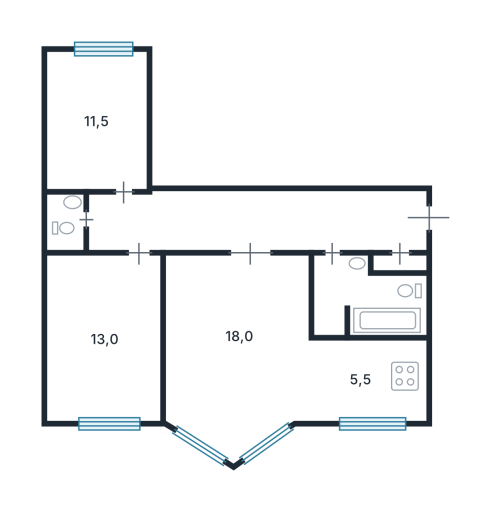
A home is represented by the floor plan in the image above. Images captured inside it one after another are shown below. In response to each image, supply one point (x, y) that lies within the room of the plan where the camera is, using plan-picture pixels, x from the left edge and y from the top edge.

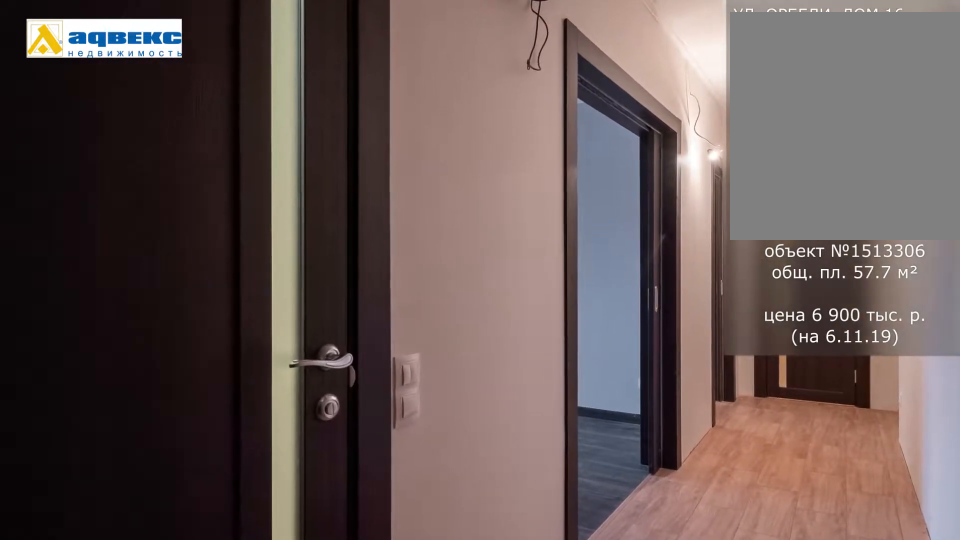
(242, 229)
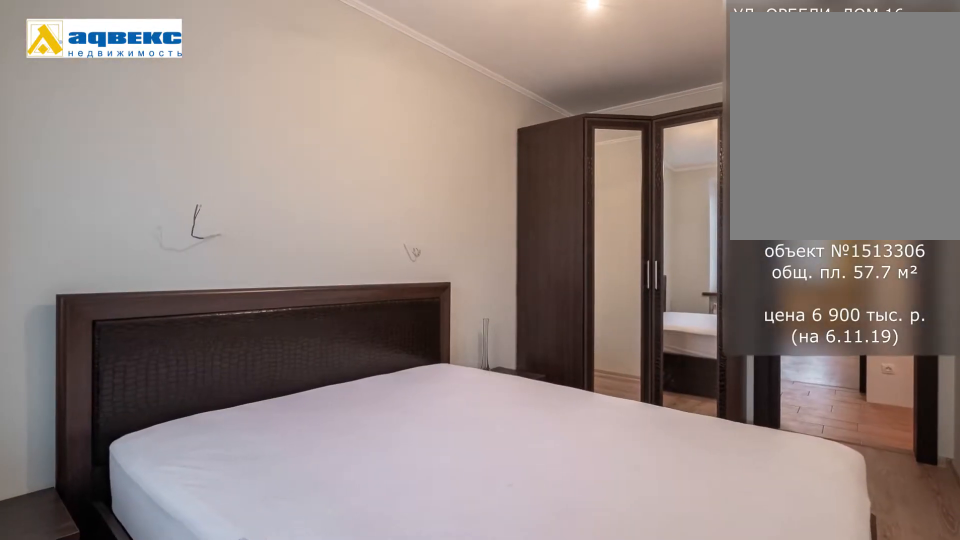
(115, 341)
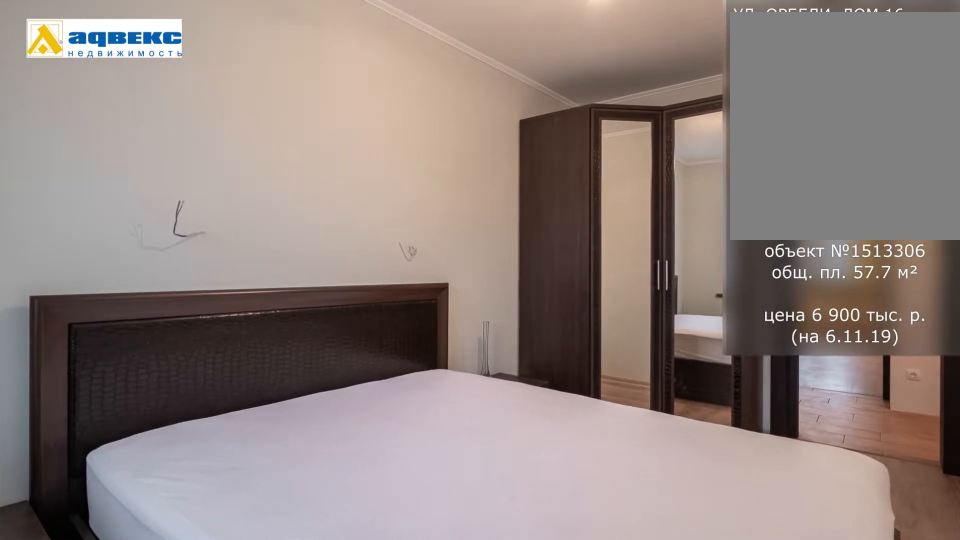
(115, 341)
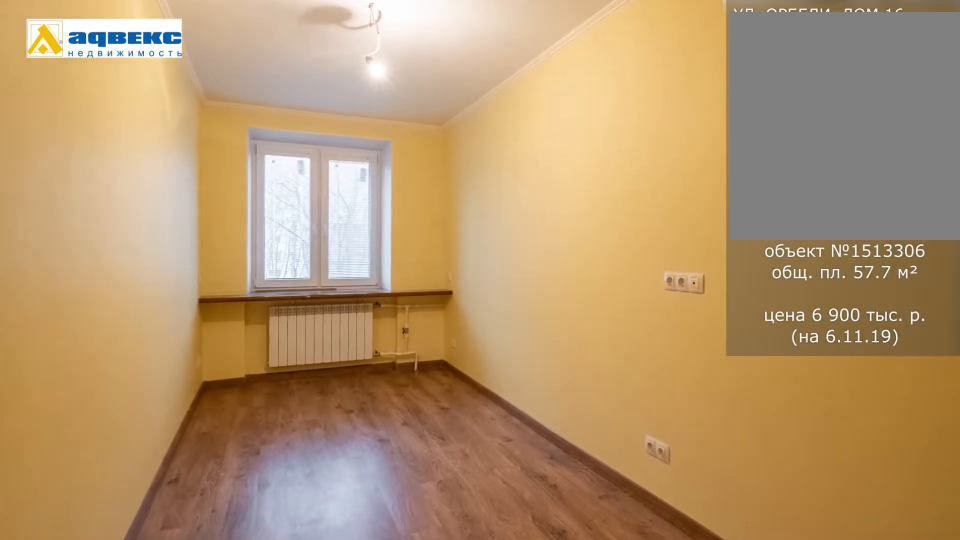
(97, 122)
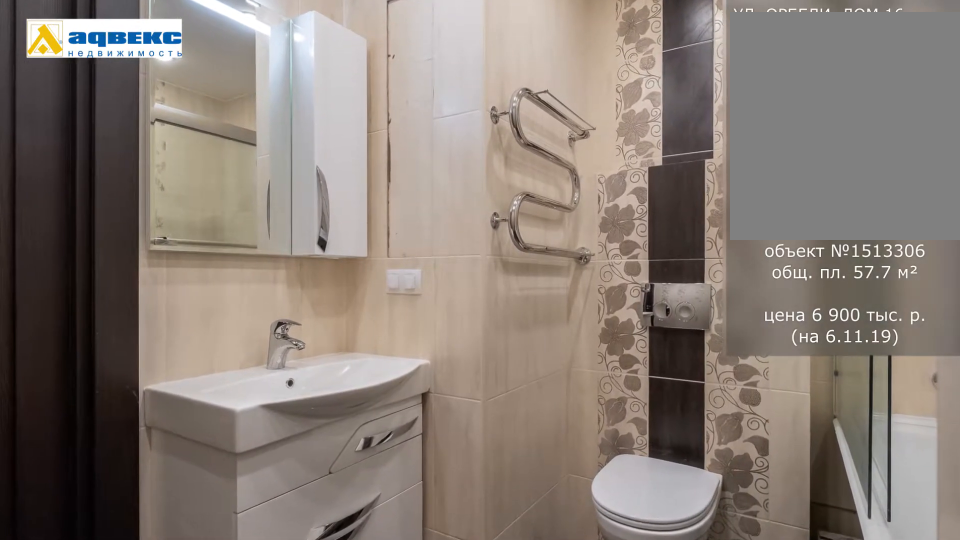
(371, 292)
